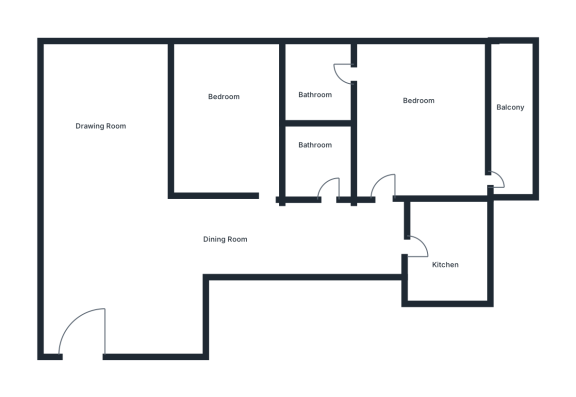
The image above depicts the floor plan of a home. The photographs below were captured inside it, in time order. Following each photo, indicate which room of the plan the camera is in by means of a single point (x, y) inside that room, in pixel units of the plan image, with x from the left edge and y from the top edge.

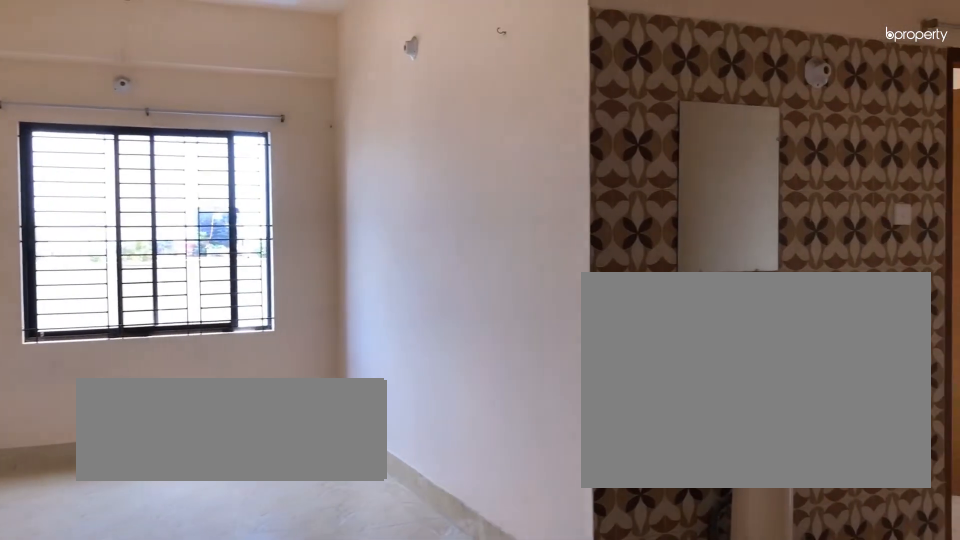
(127, 247)
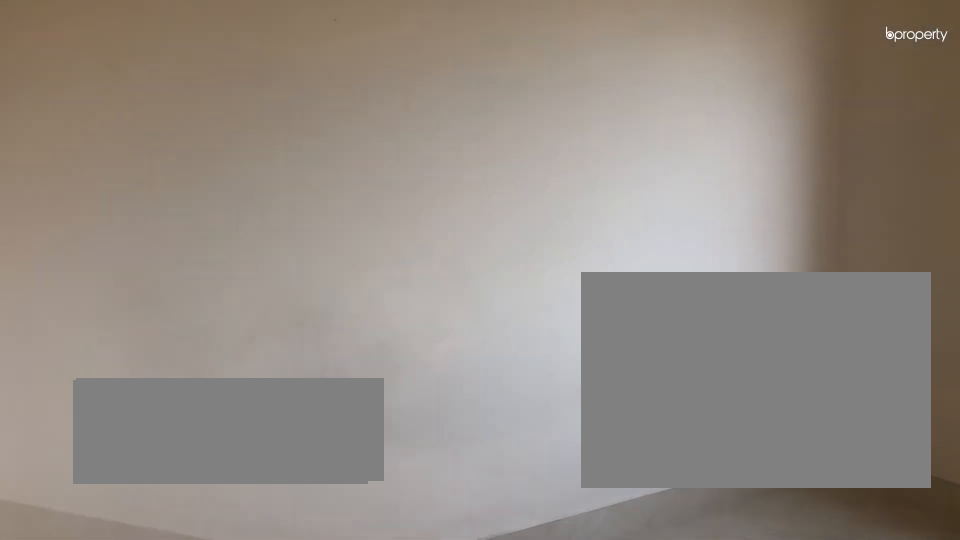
(232, 126)
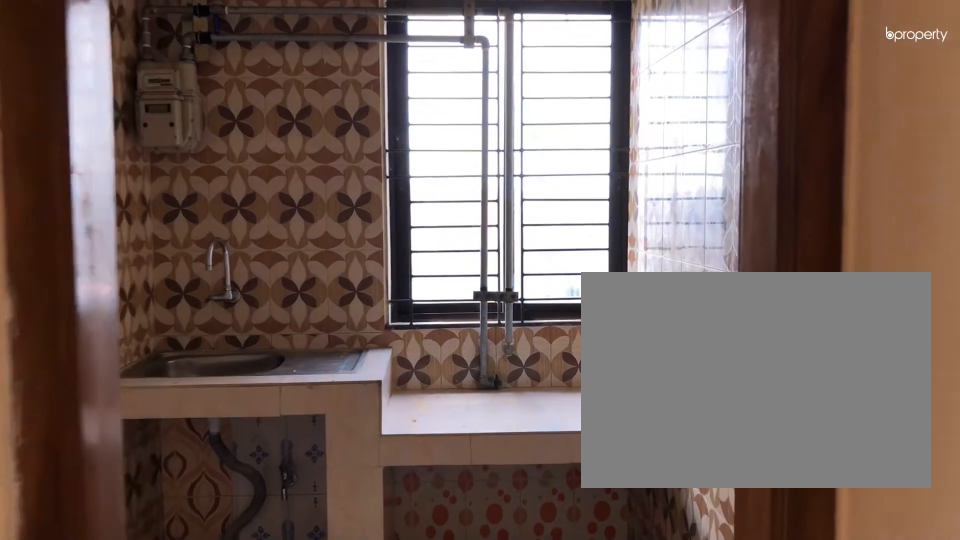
(446, 246)
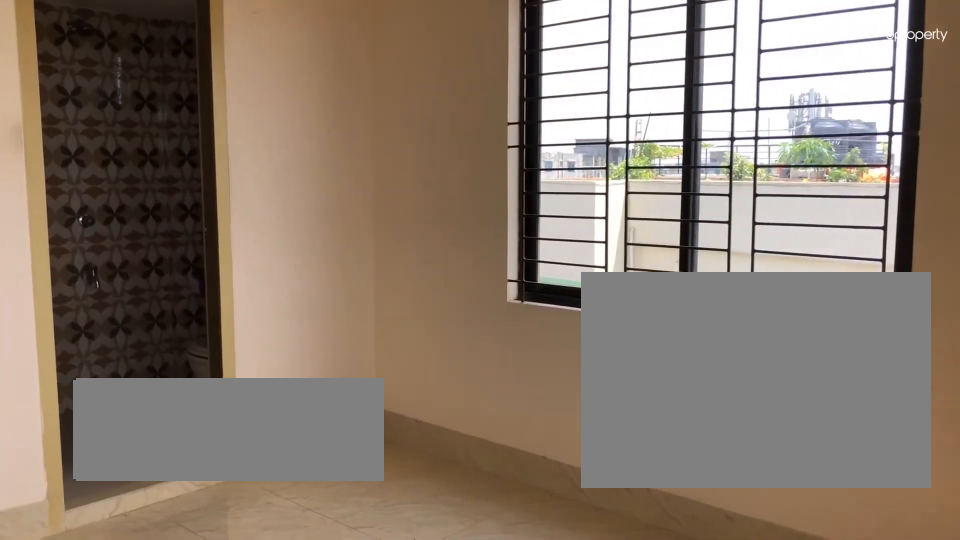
(420, 112)
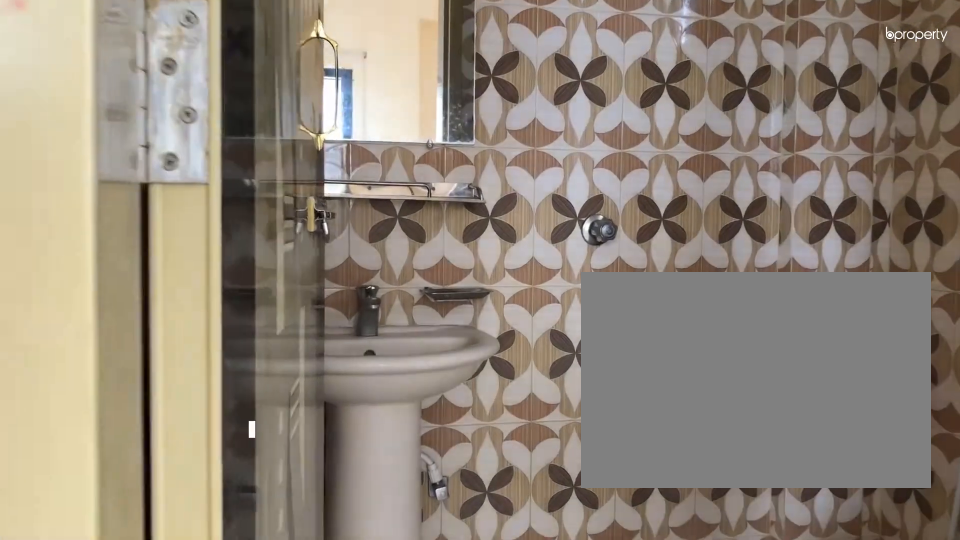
(319, 89)
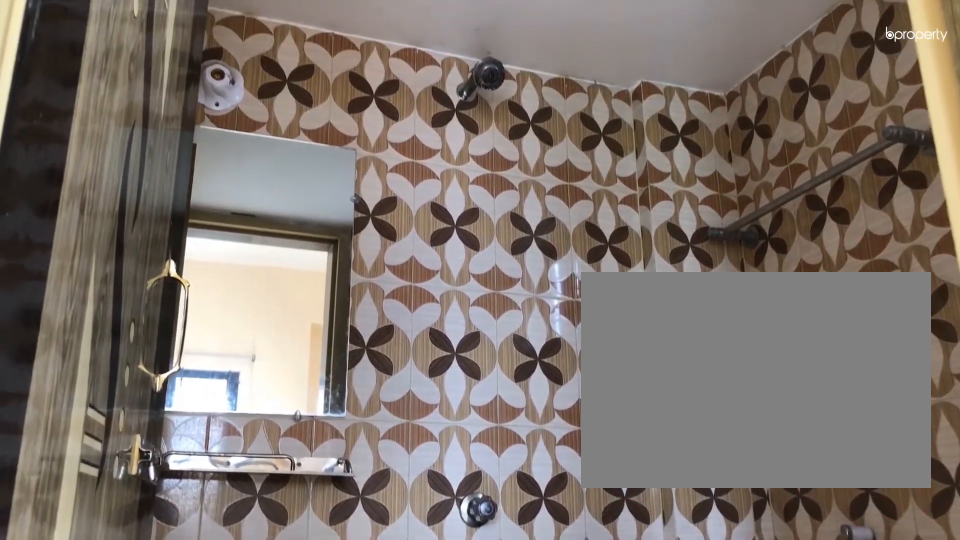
(319, 89)
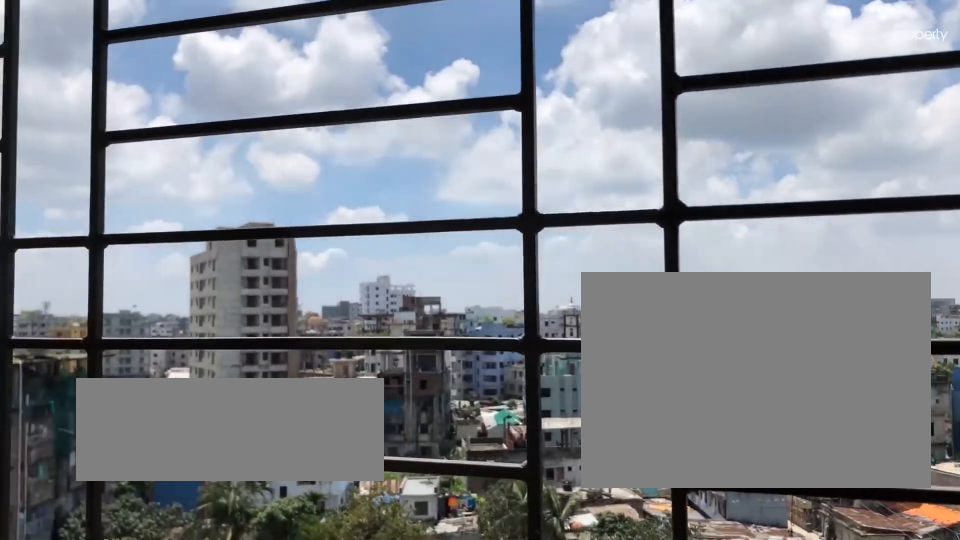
(511, 137)
